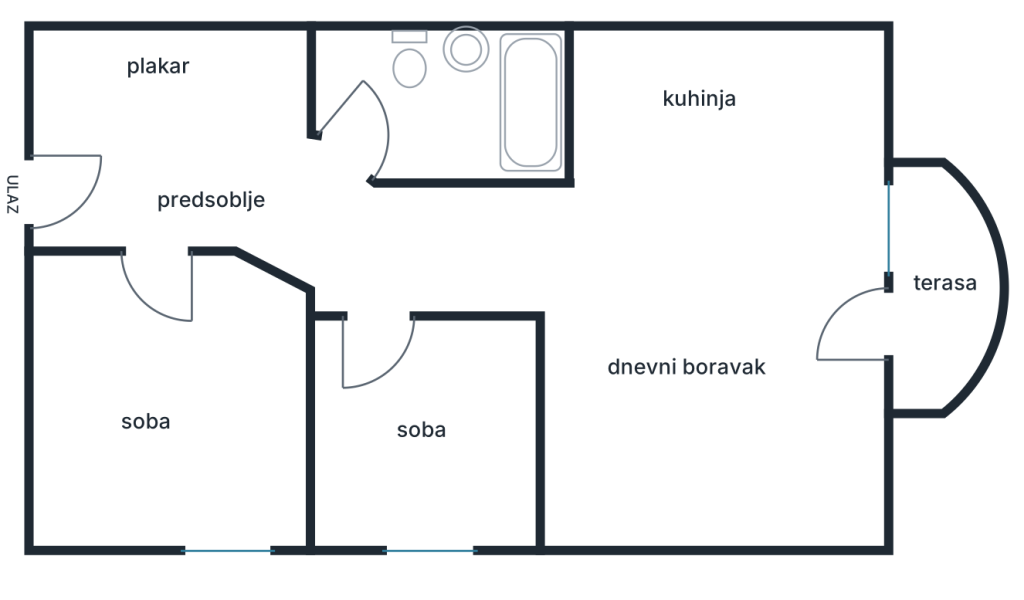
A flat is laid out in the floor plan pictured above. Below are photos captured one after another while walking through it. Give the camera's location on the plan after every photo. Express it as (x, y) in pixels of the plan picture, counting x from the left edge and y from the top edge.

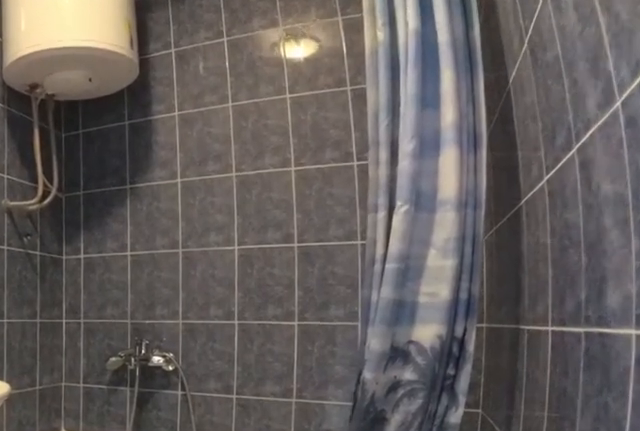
(350, 142)
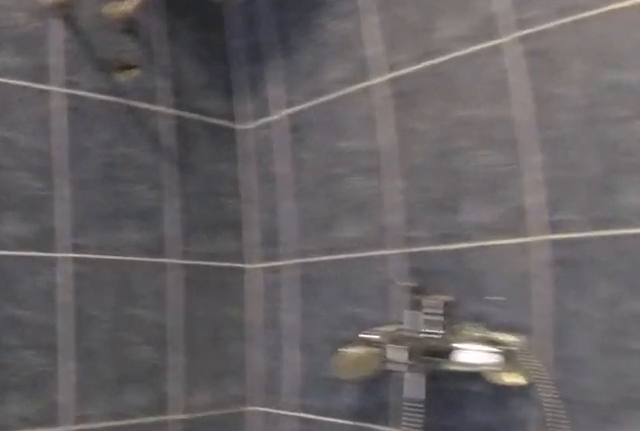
(469, 139)
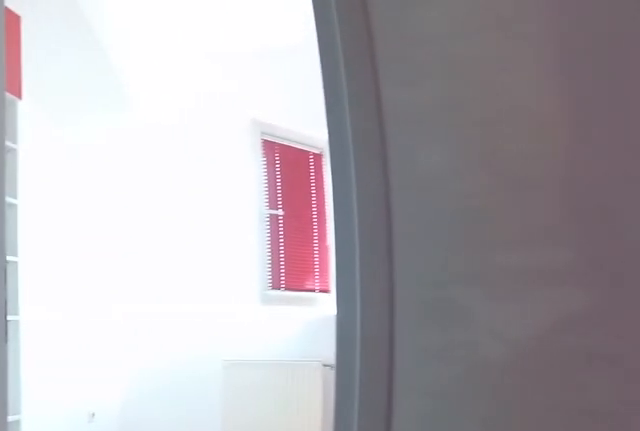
(346, 195)
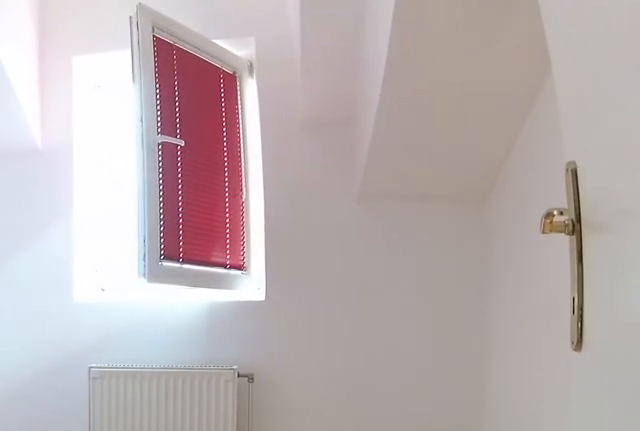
(372, 297)
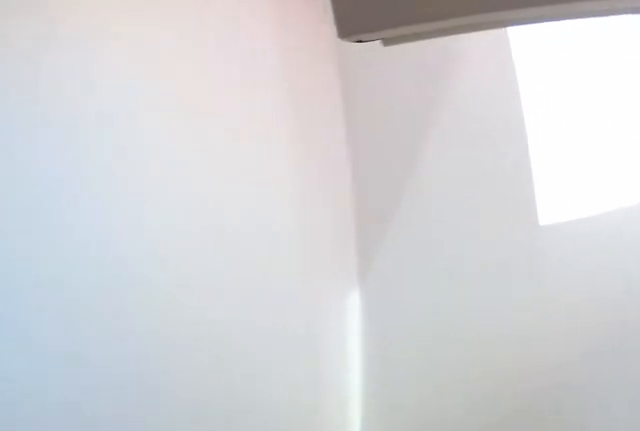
(352, 467)
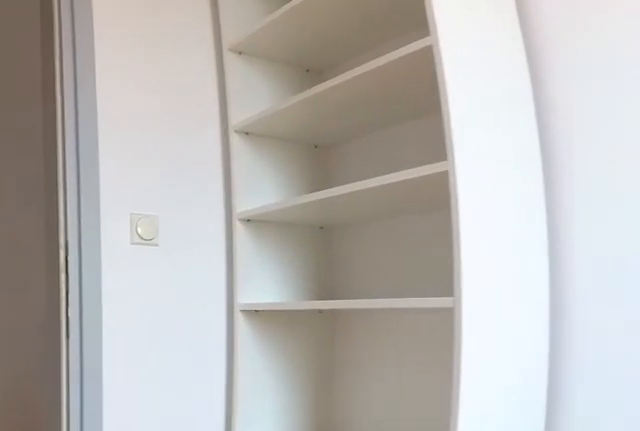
(368, 423)
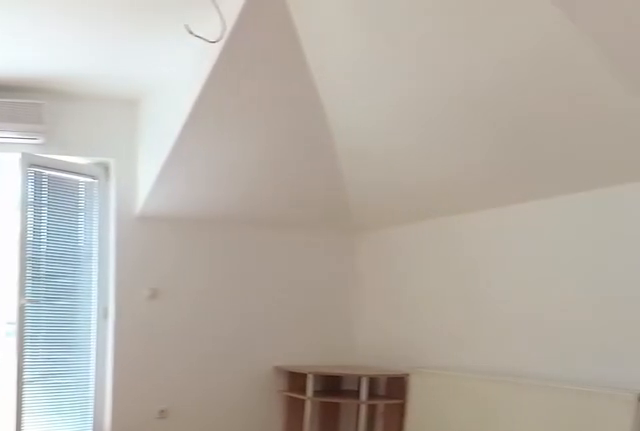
(452, 256)
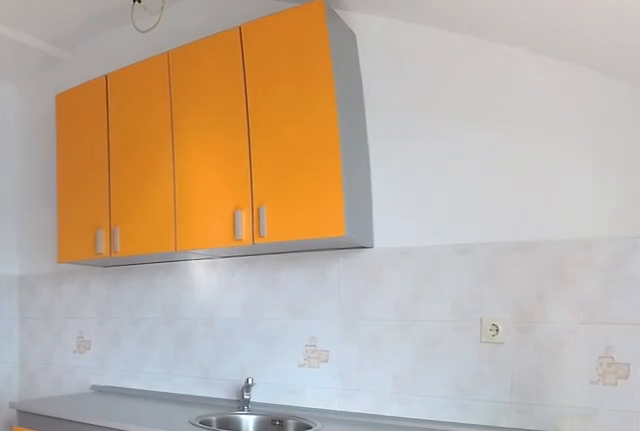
(831, 240)
